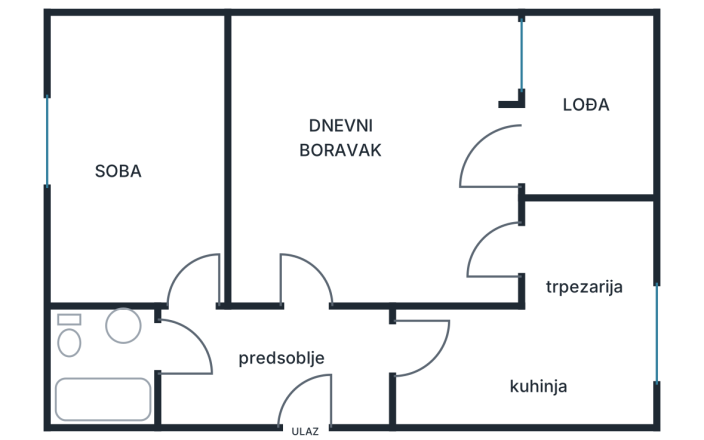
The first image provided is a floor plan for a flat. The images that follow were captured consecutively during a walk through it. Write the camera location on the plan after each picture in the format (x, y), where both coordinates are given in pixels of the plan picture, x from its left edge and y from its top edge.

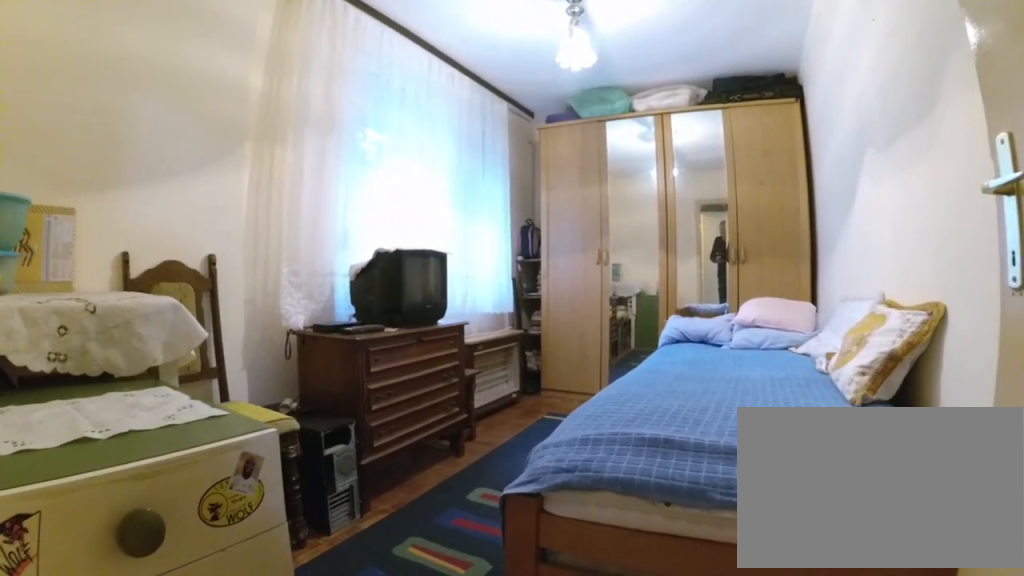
(188, 330)
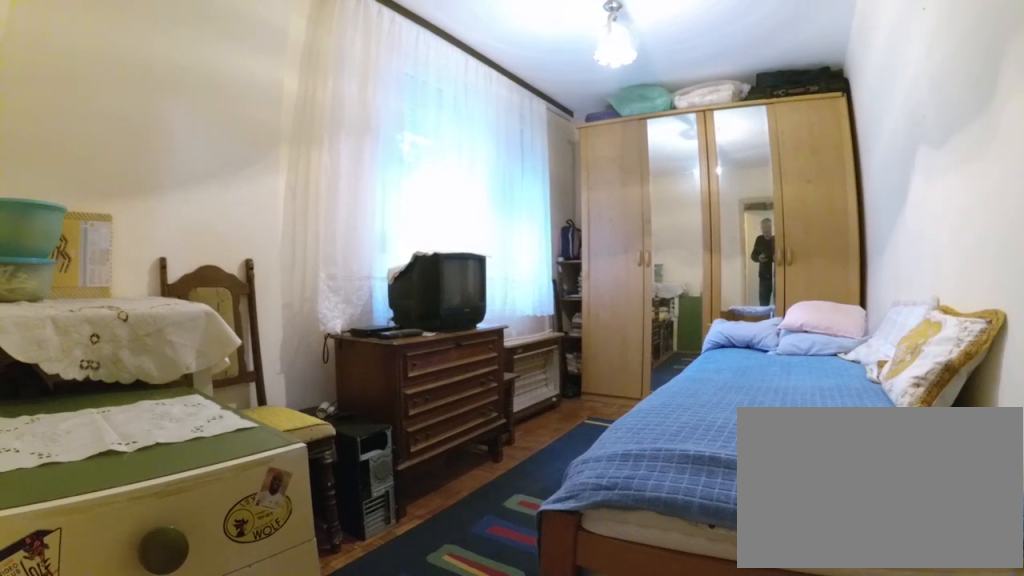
(193, 308)
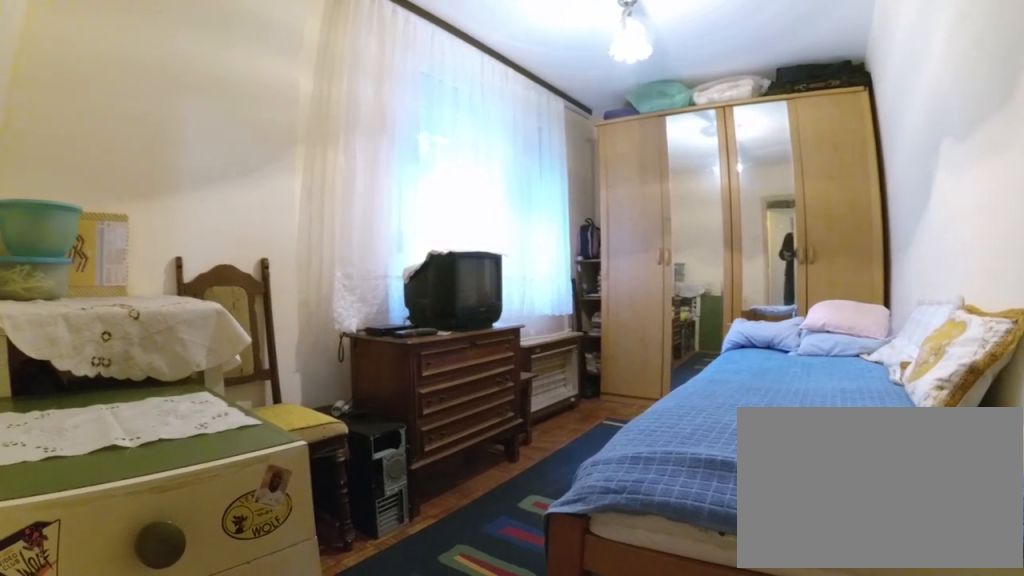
(198, 308)
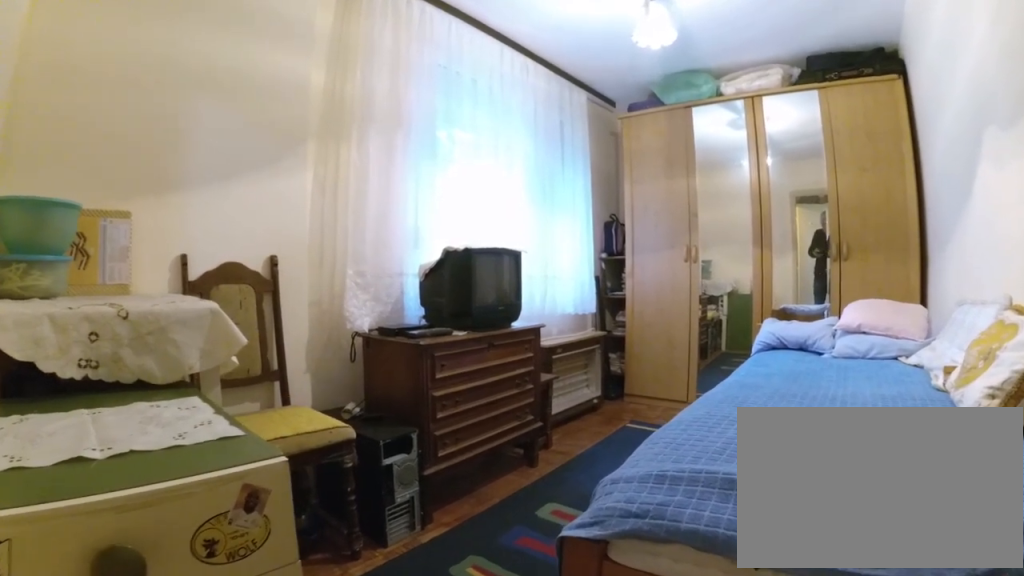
(191, 300)
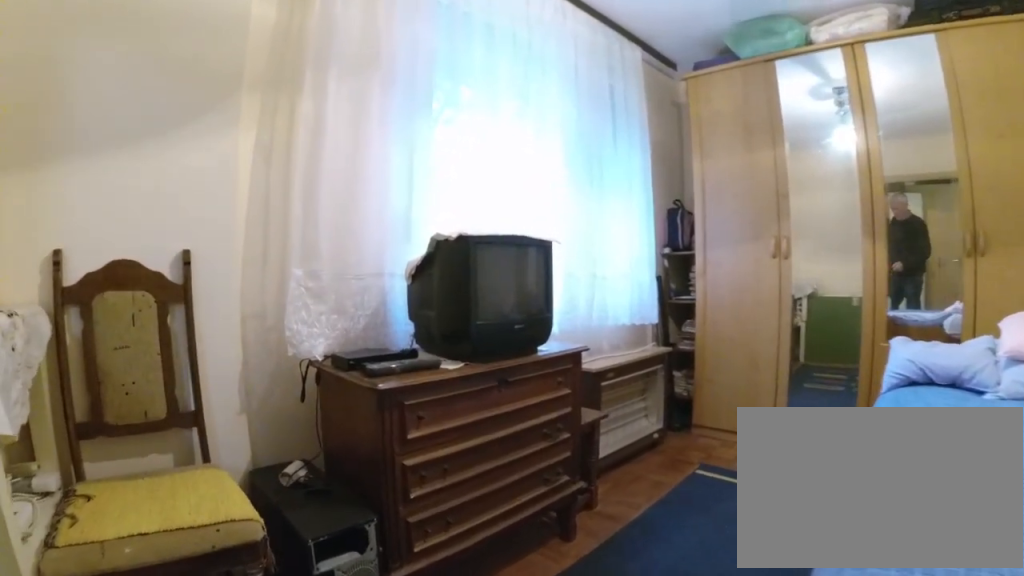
(139, 260)
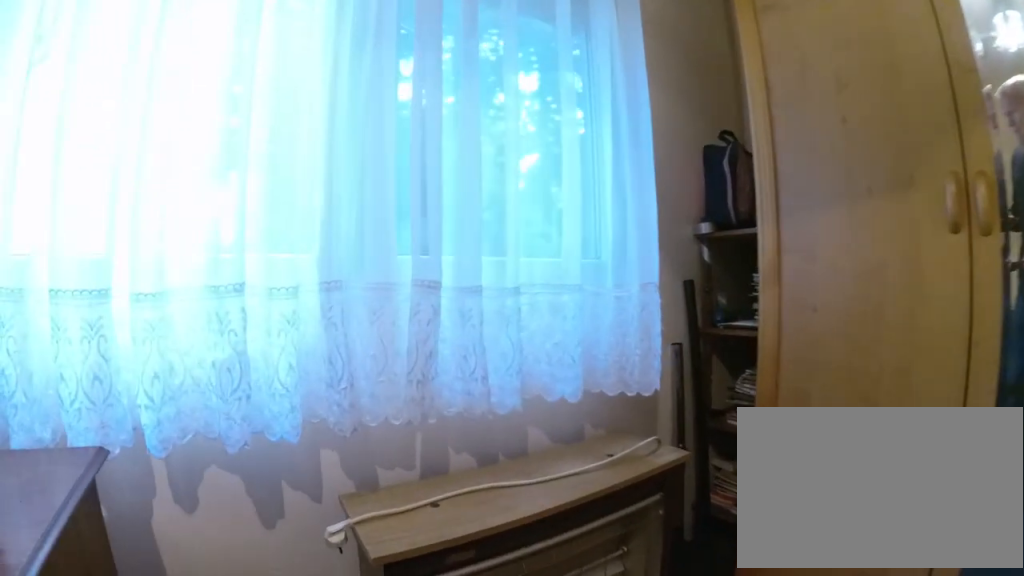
(104, 147)
